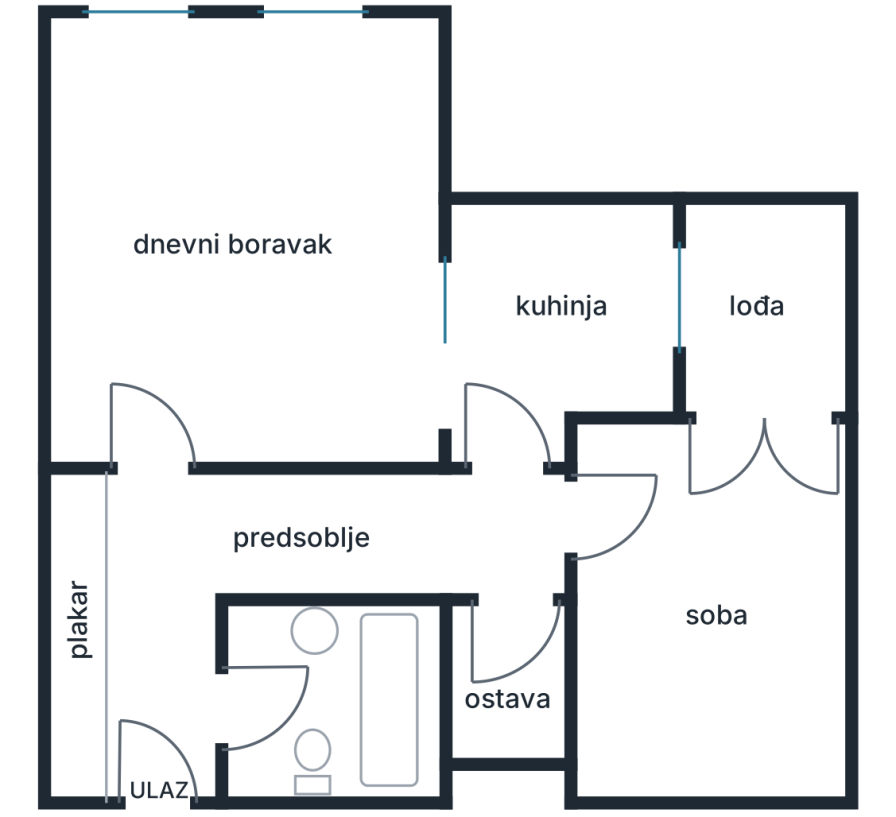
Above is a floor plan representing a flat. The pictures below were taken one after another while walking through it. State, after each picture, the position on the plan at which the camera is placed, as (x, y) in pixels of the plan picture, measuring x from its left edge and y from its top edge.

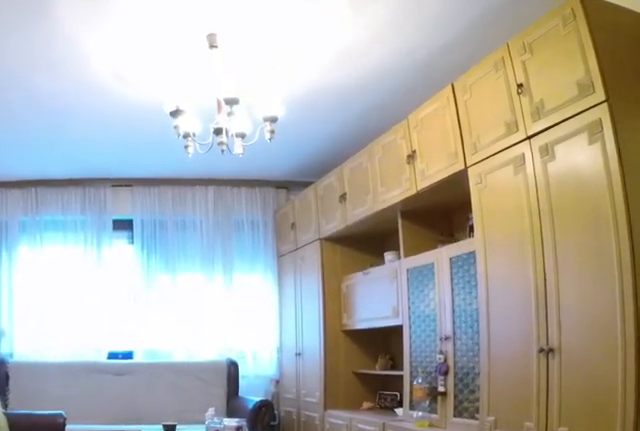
(153, 414)
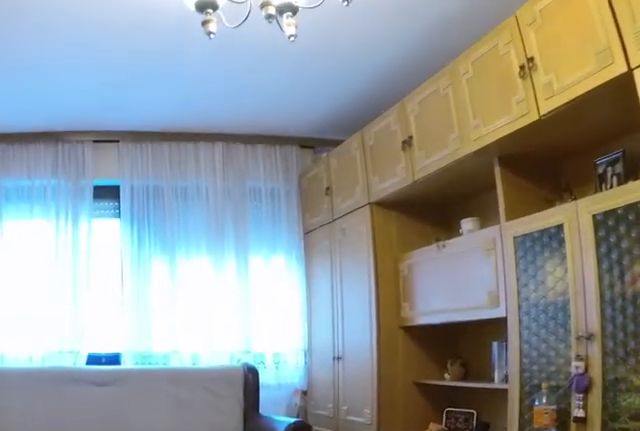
(153, 331)
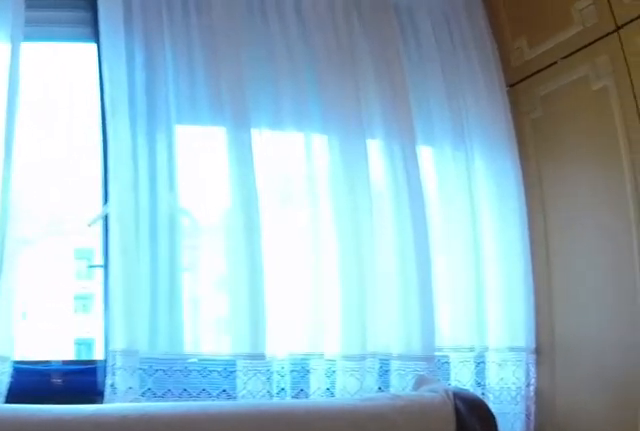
(153, 150)
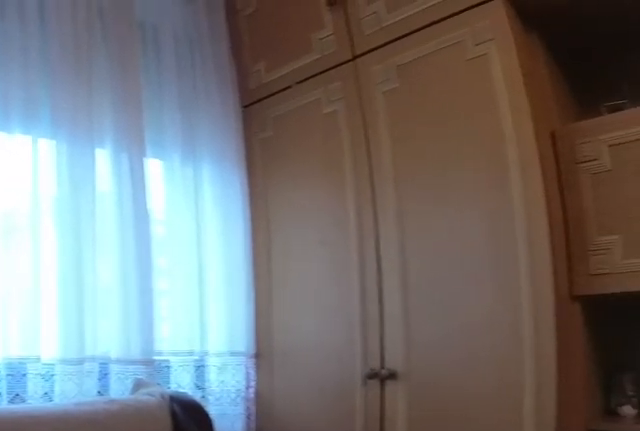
(137, 146)
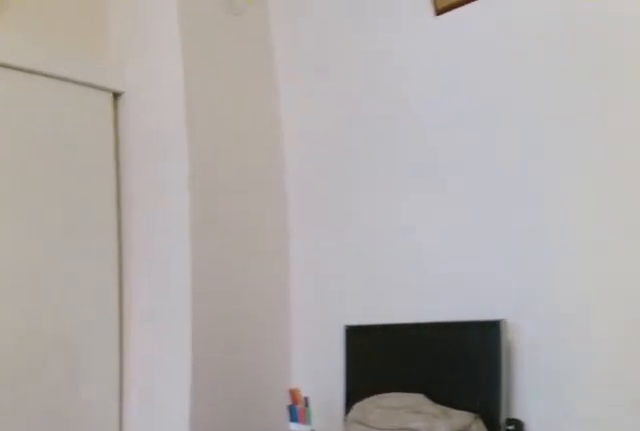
(226, 343)
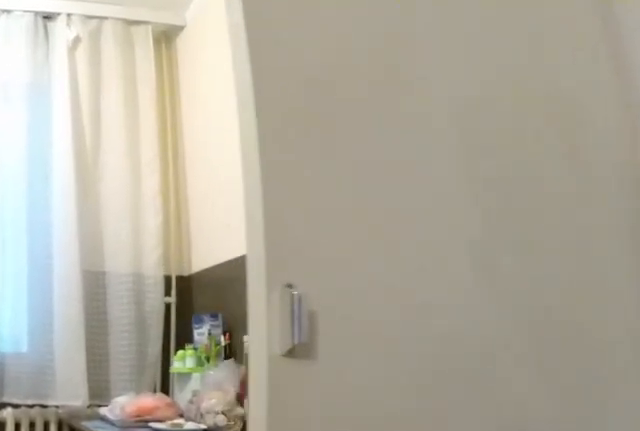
(343, 351)
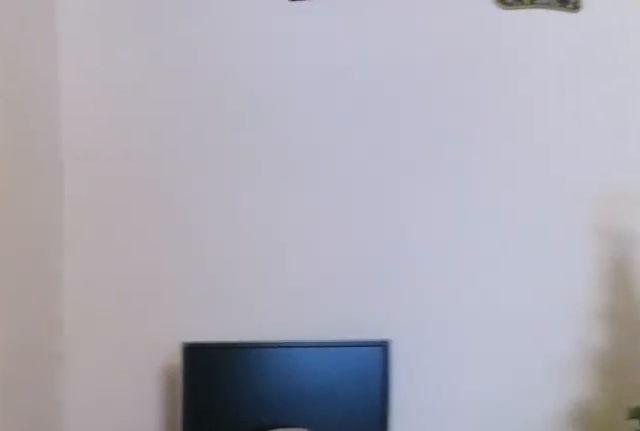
(387, 325)
